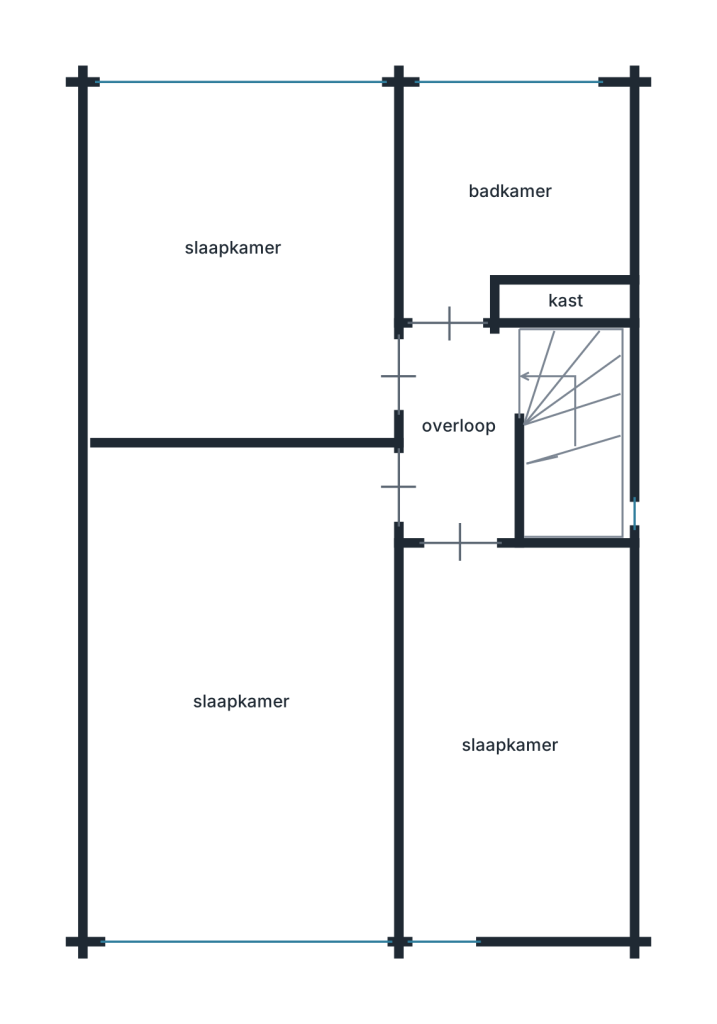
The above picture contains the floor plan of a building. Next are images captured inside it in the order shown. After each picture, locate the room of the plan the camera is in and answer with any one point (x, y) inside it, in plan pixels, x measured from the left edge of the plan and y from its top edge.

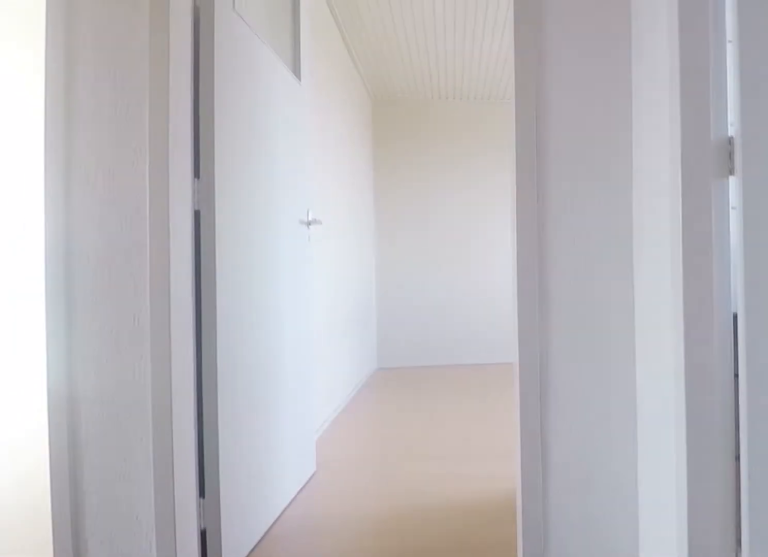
(459, 433)
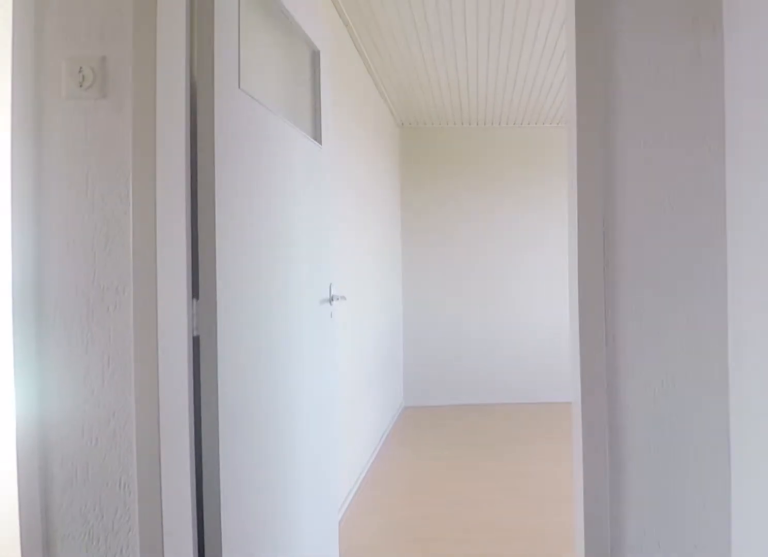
(459, 433)
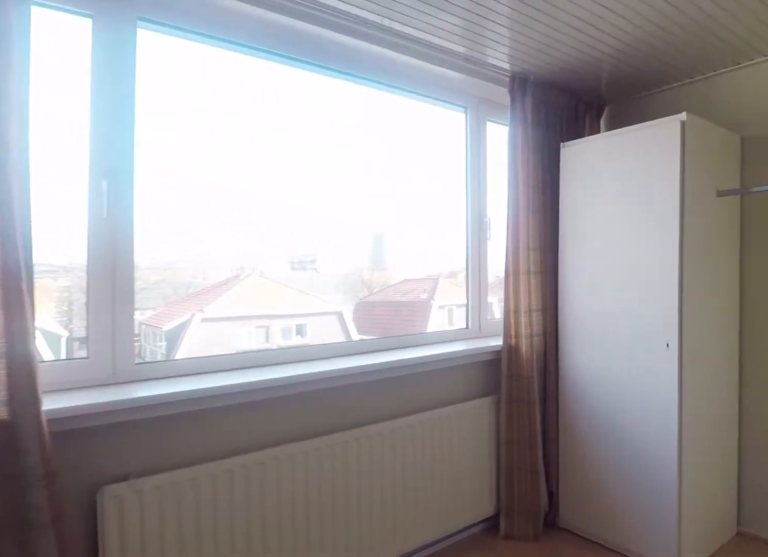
(248, 265)
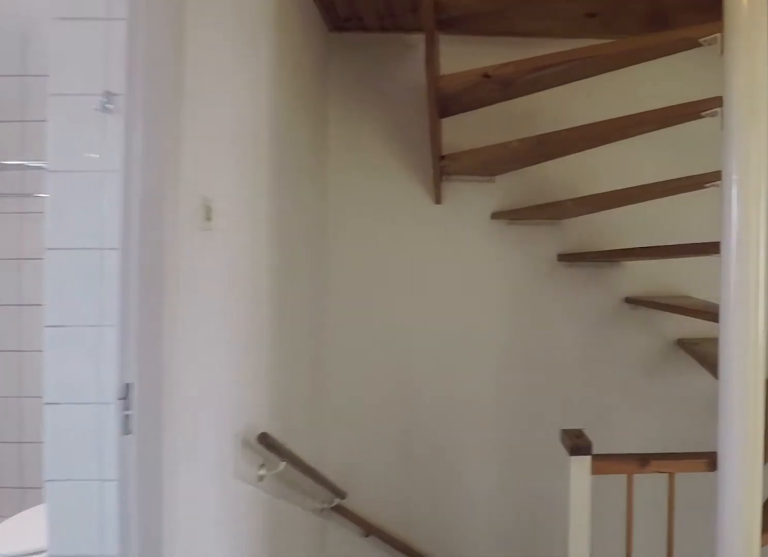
(459, 433)
